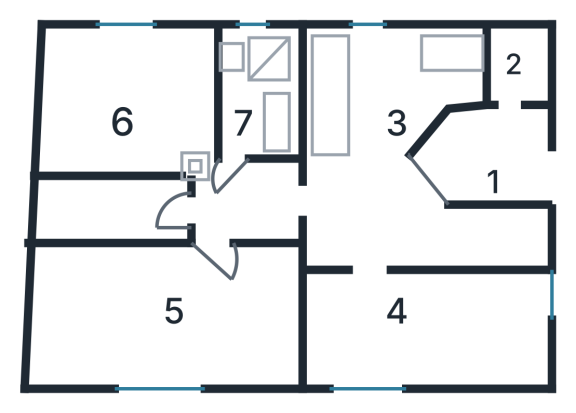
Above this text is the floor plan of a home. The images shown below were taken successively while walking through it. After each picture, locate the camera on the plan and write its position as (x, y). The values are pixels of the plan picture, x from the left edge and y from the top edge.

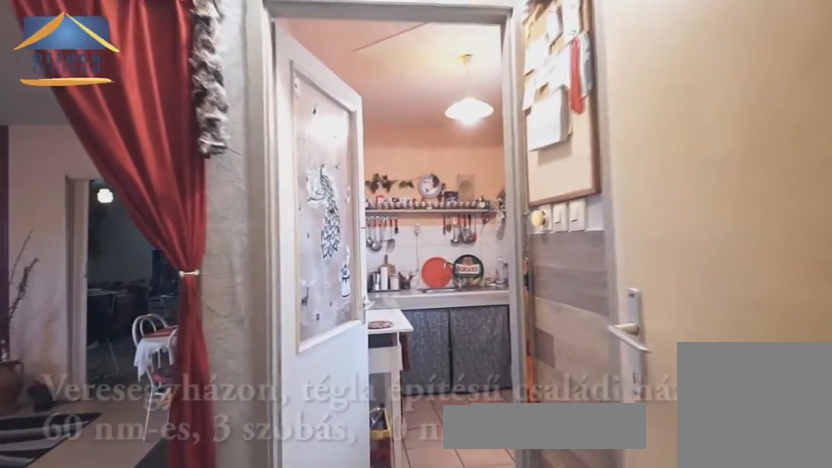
(514, 159)
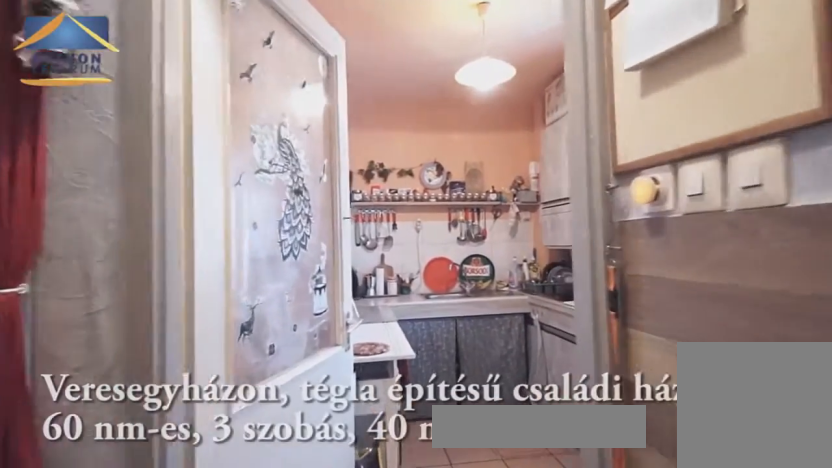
(496, 140)
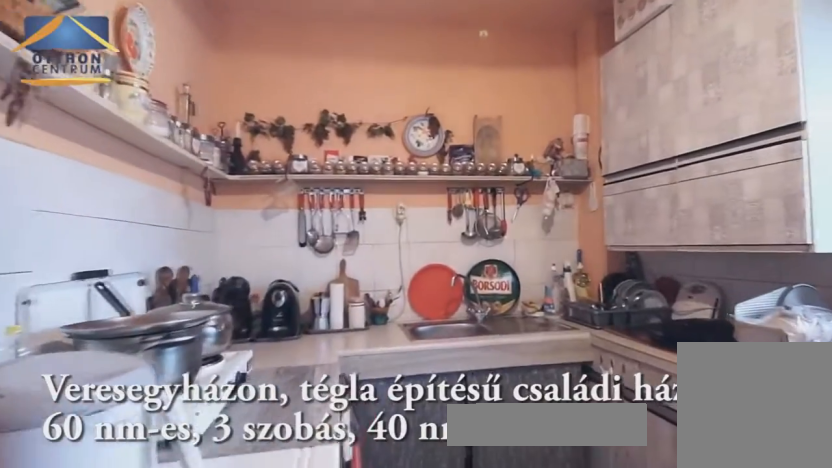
(403, 102)
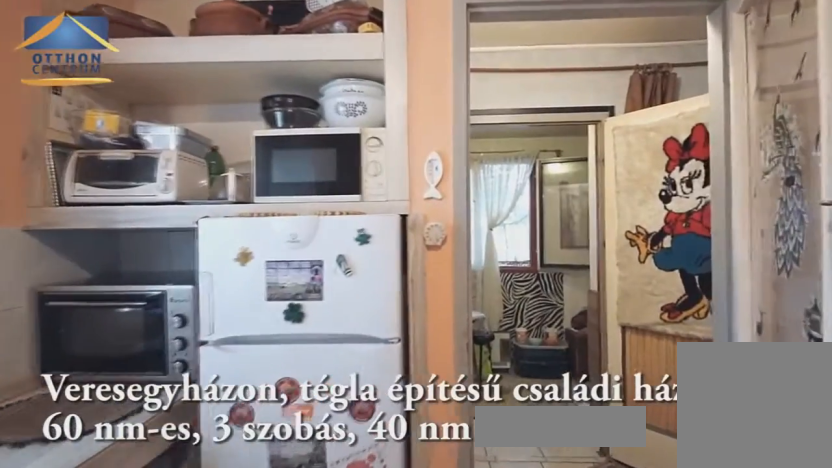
(400, 107)
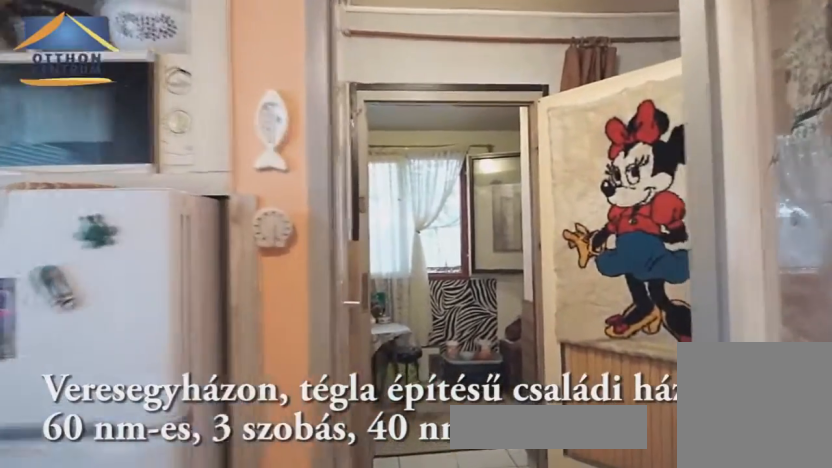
(427, 116)
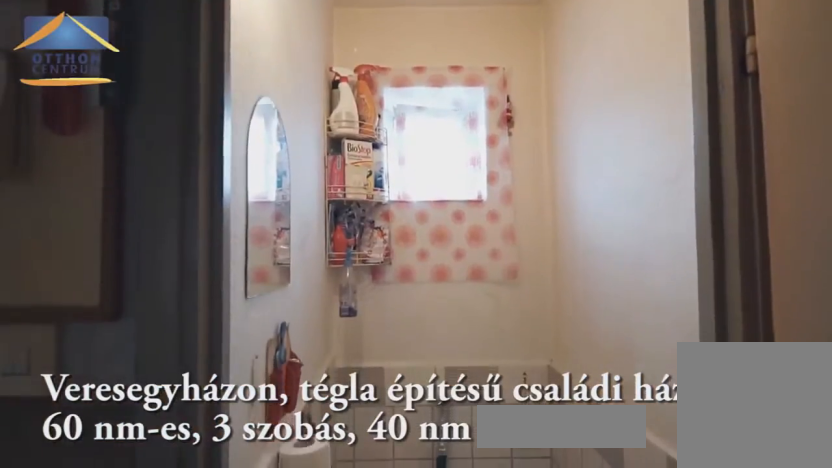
(495, 140)
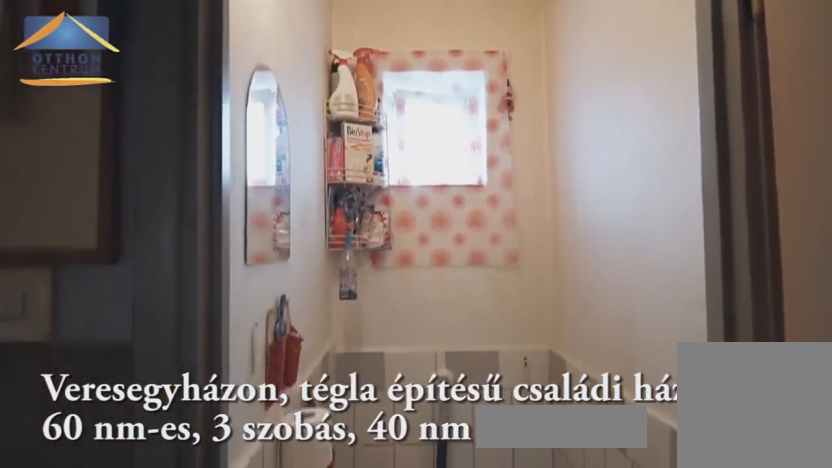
(505, 143)
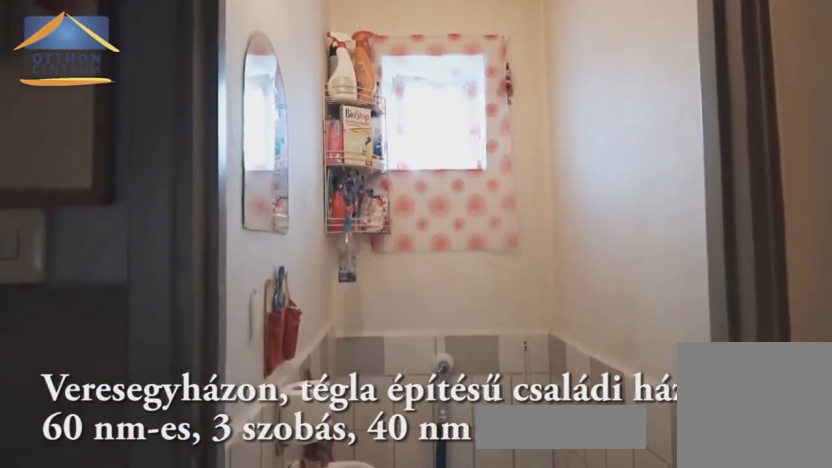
(507, 142)
